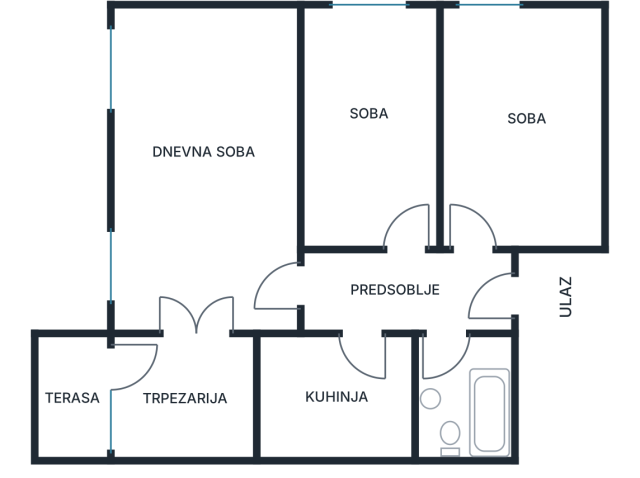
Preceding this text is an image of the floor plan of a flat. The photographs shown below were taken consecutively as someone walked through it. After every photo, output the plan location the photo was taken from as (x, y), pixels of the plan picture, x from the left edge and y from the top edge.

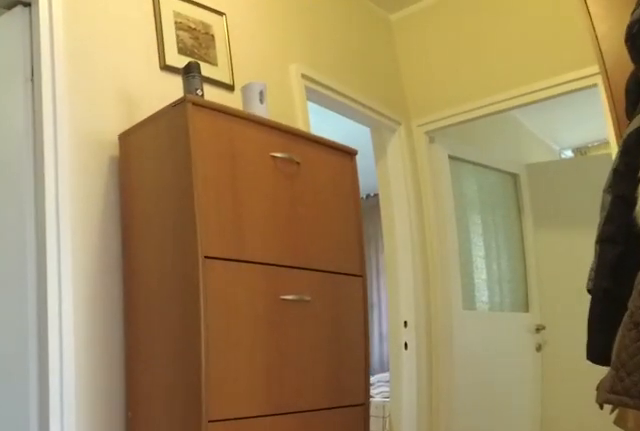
(487, 262)
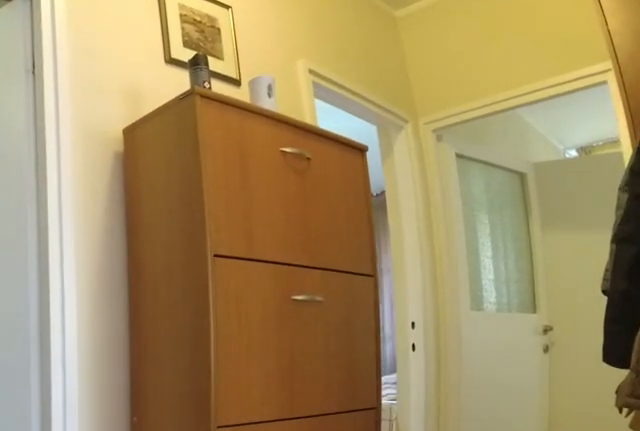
(483, 269)
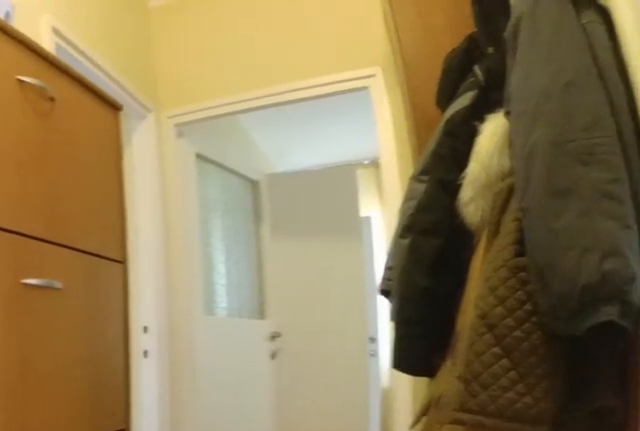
(464, 289)
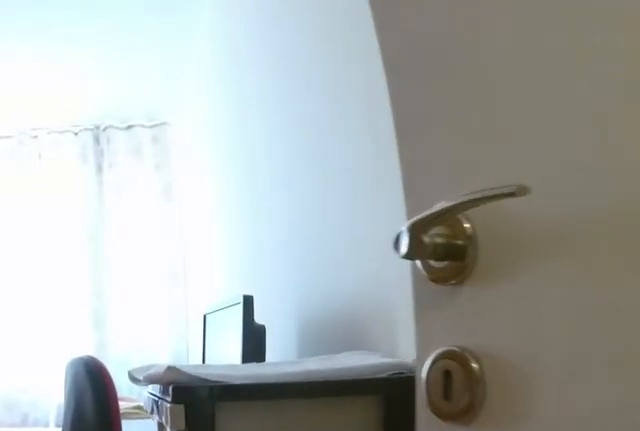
(406, 240)
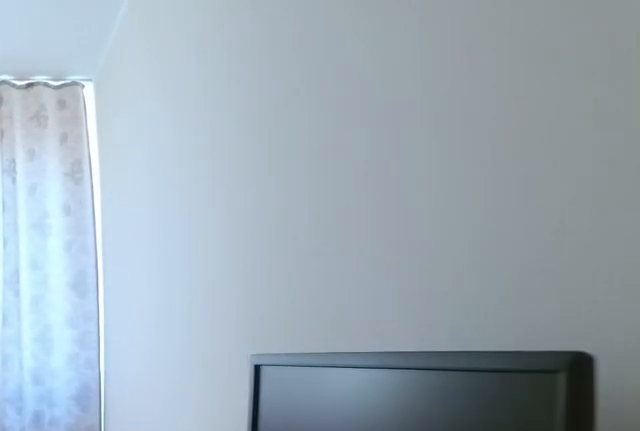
(396, 180)
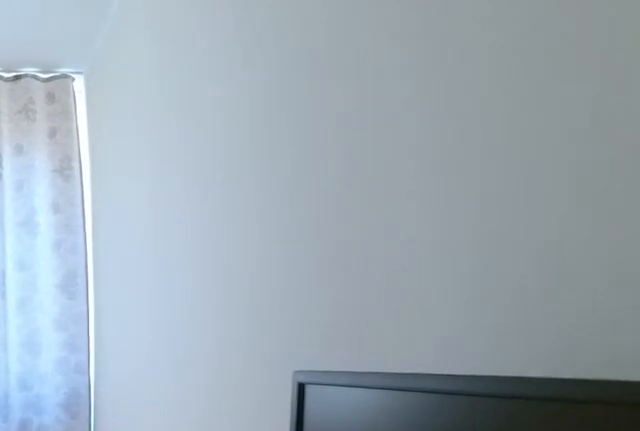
(396, 173)
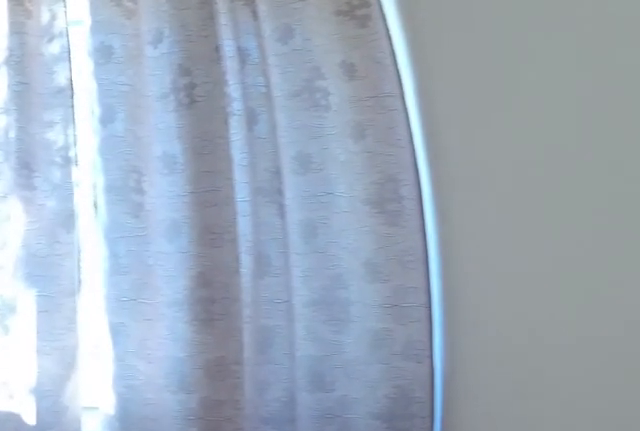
(394, 117)
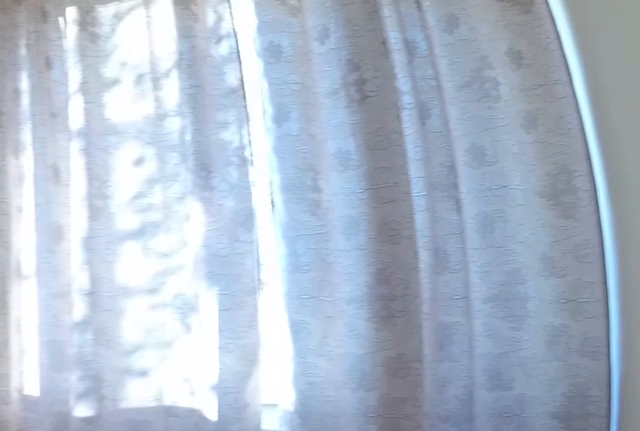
(398, 114)
